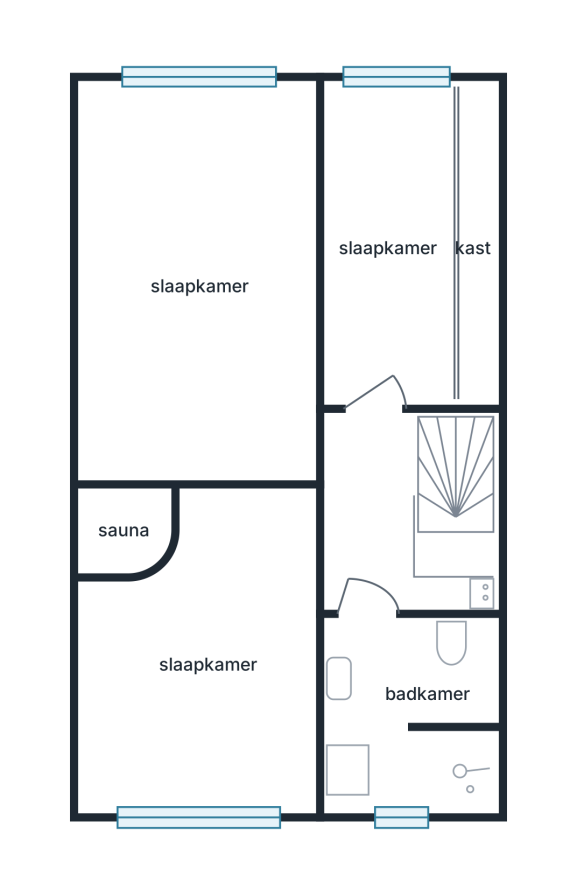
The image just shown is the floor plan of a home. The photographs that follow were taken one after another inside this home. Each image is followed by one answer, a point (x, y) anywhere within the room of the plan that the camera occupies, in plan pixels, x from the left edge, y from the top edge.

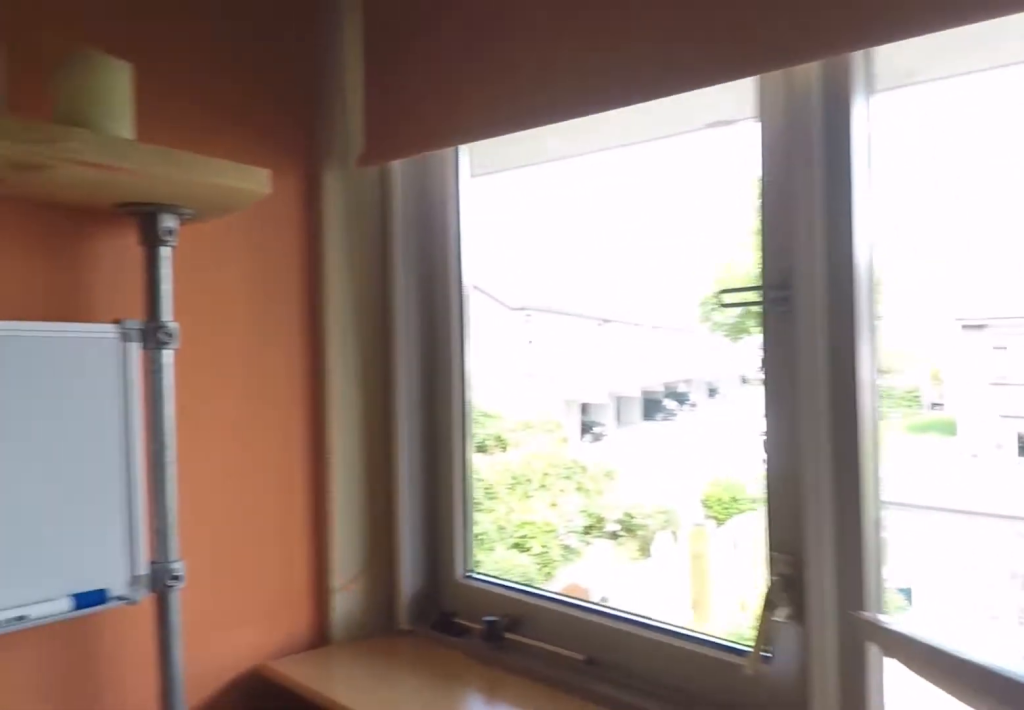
(387, 245)
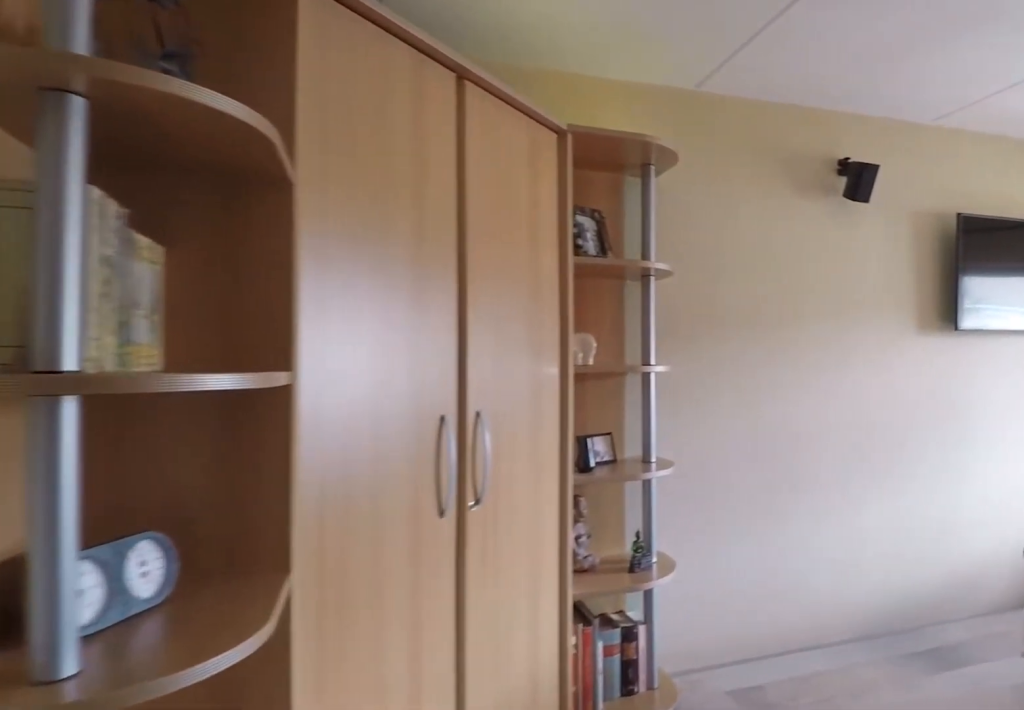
(135, 217)
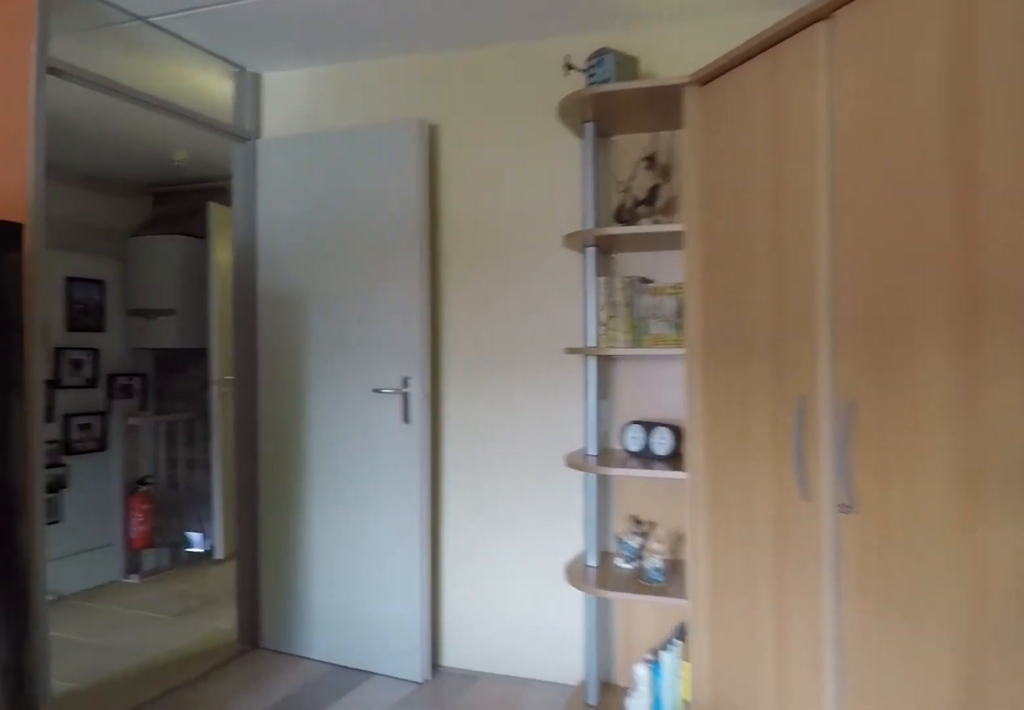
(135, 217)
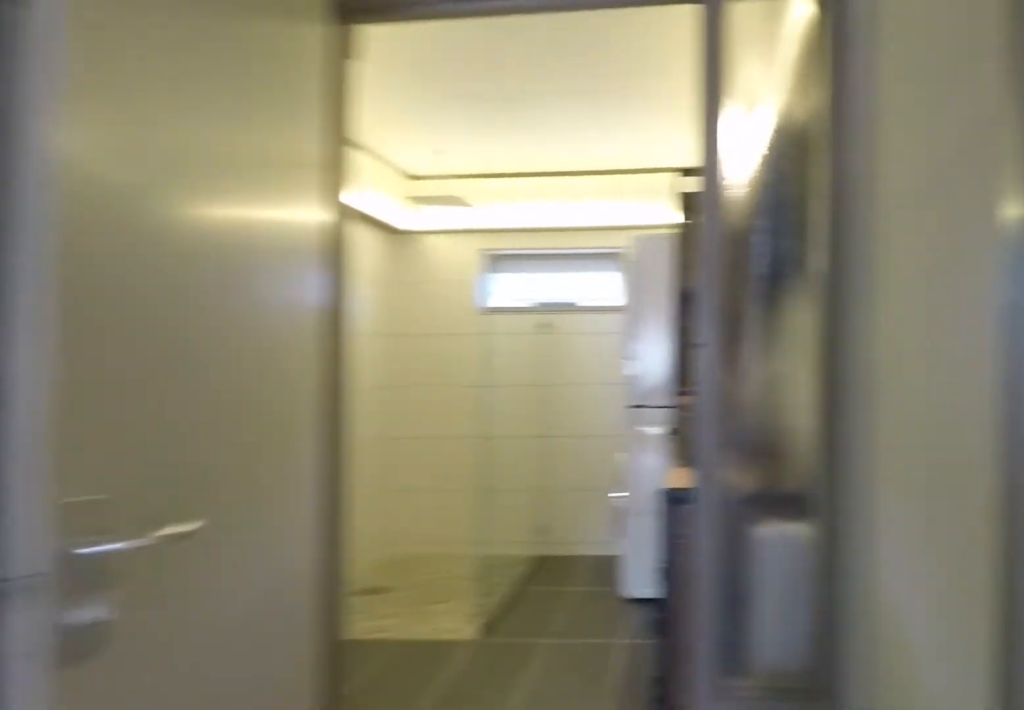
(377, 518)
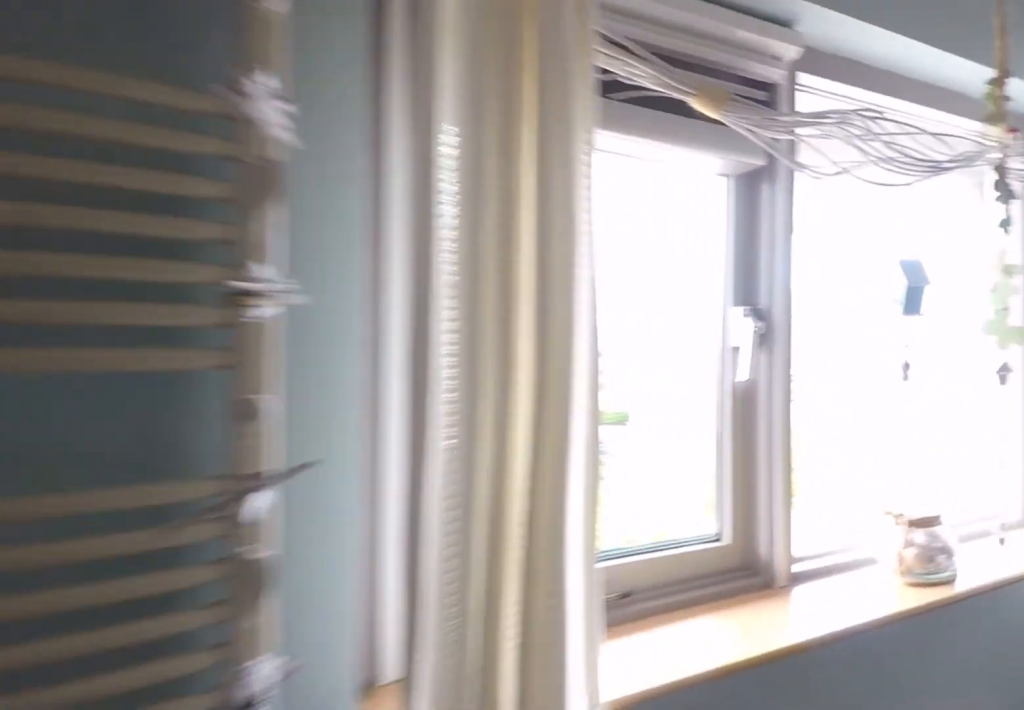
(208, 662)
